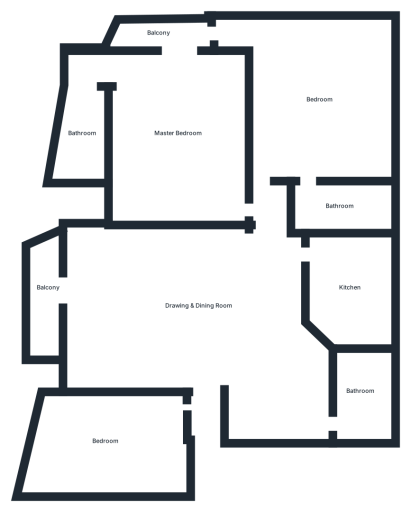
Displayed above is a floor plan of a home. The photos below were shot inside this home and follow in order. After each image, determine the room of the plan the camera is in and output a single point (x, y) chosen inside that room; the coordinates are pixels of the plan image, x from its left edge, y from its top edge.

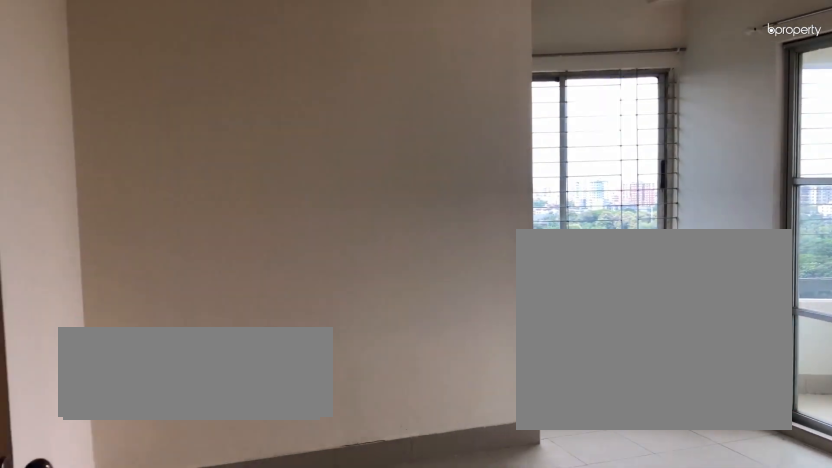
(178, 132)
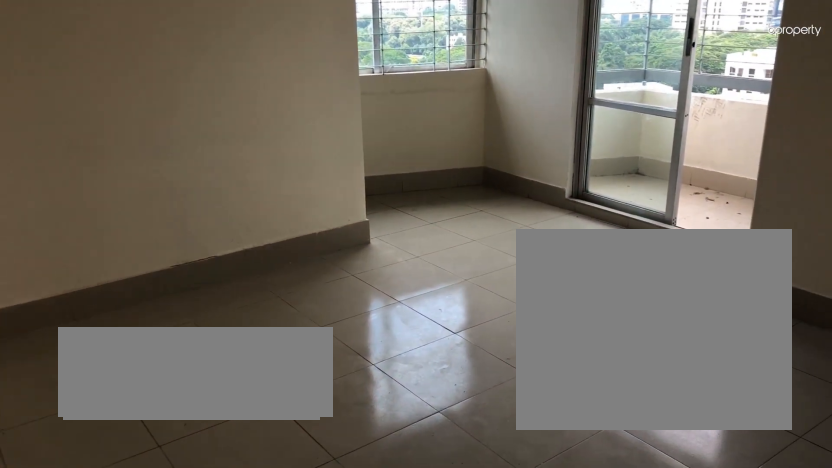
(178, 132)
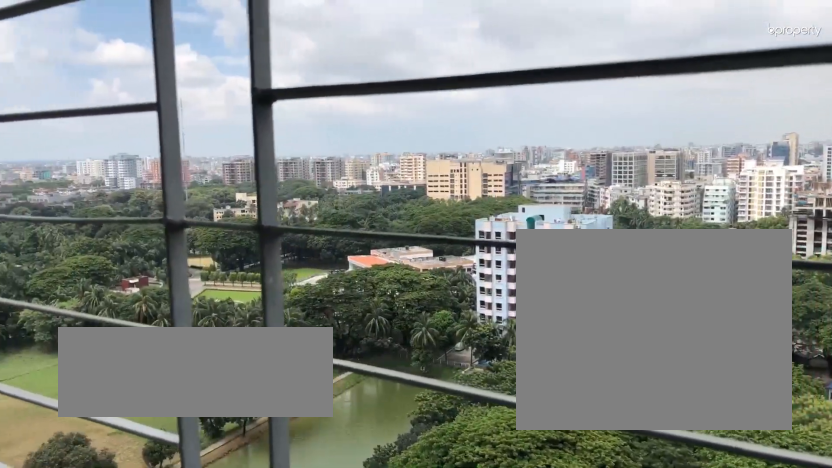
(158, 32)
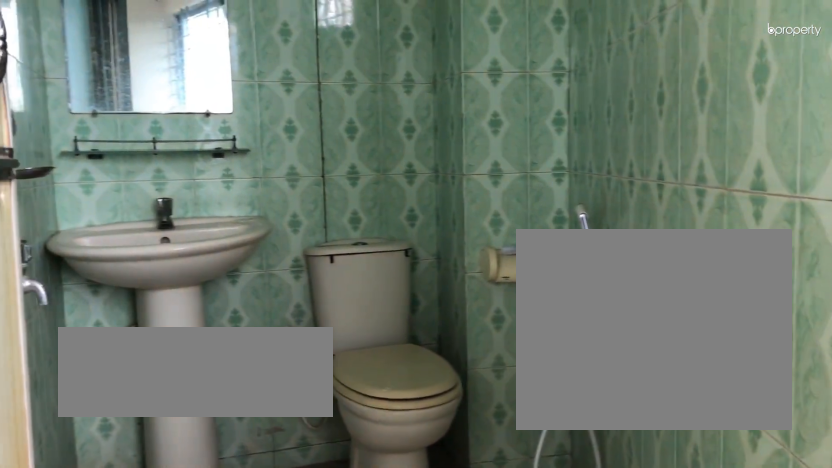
(81, 132)
